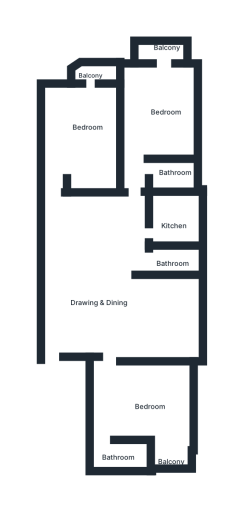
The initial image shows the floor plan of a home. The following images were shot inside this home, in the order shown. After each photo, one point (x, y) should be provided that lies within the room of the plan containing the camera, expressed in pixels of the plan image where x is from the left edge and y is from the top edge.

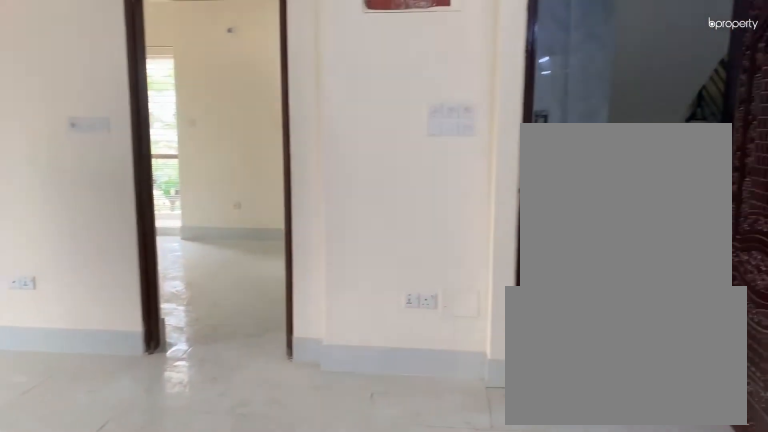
(103, 300)
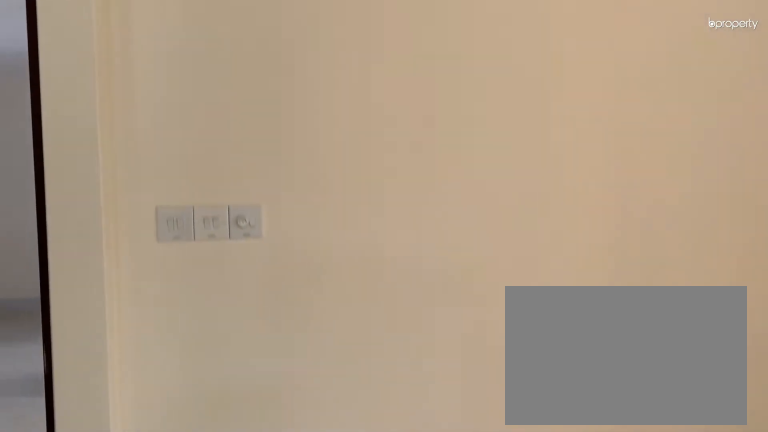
(143, 404)
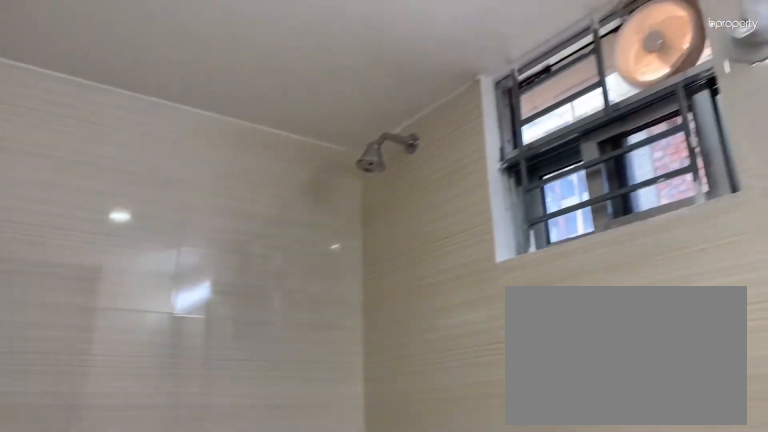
(119, 454)
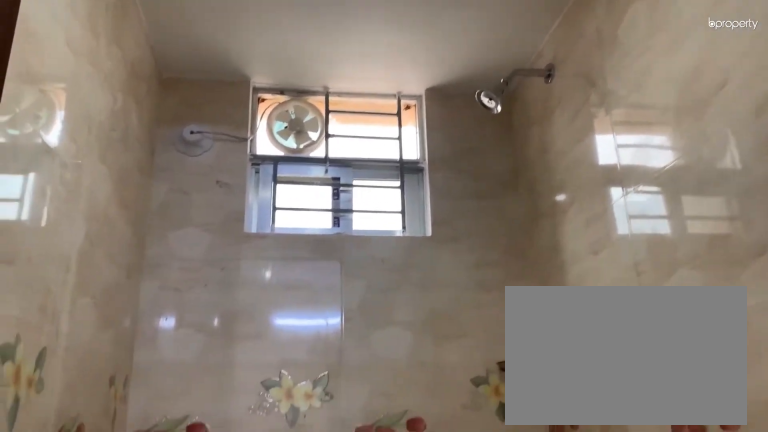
(171, 259)
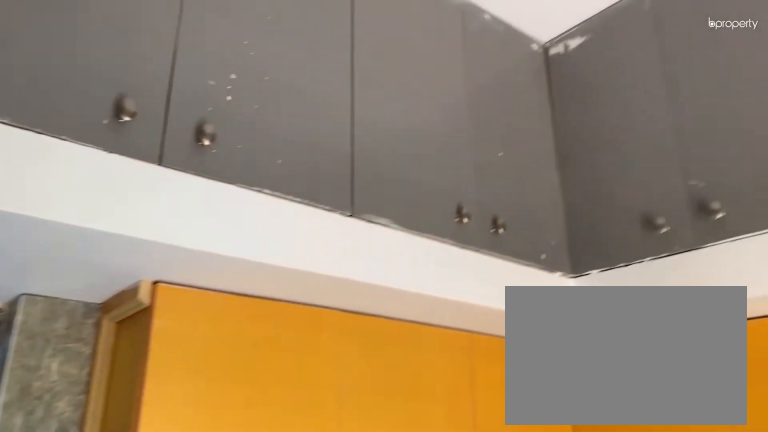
(174, 223)
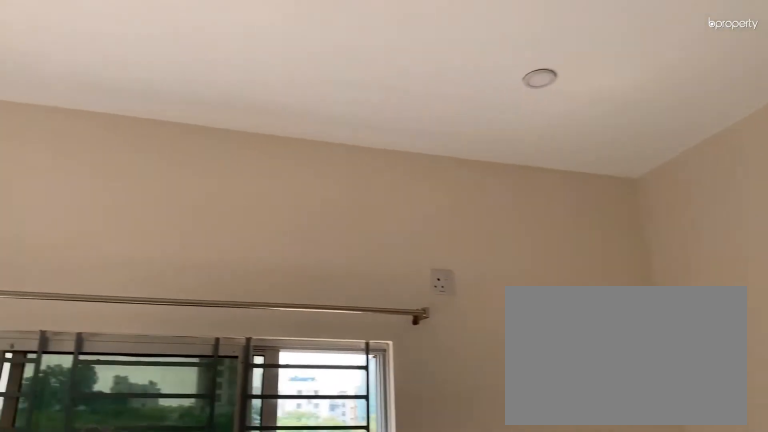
(164, 98)
